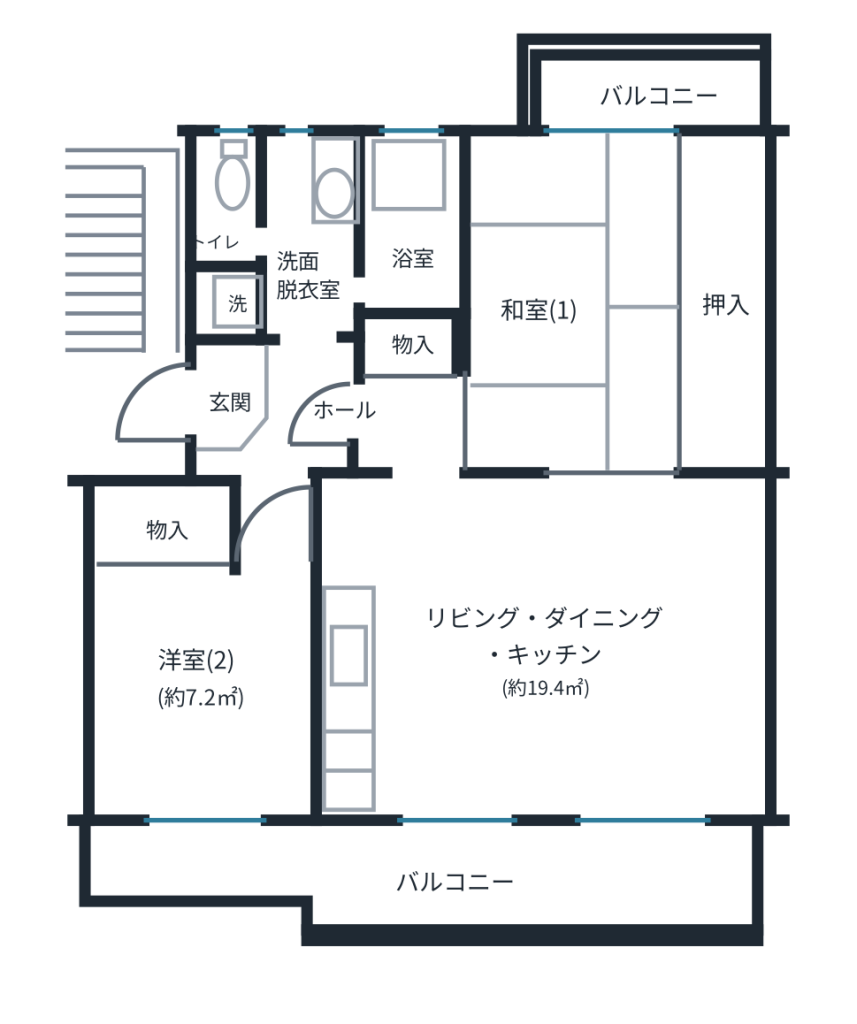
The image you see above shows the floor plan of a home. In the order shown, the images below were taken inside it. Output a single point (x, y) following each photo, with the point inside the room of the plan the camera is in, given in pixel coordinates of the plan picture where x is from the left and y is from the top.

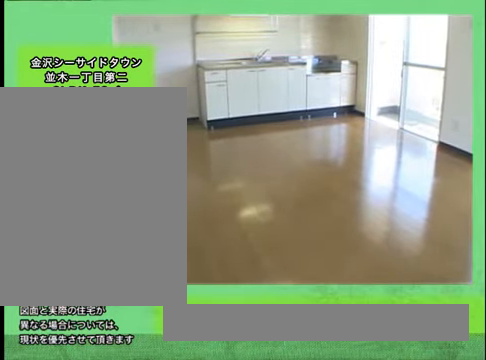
(555, 648)
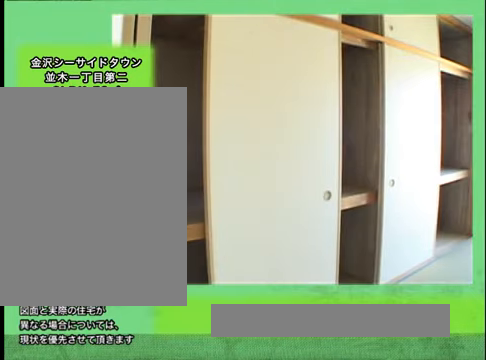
(581, 313)
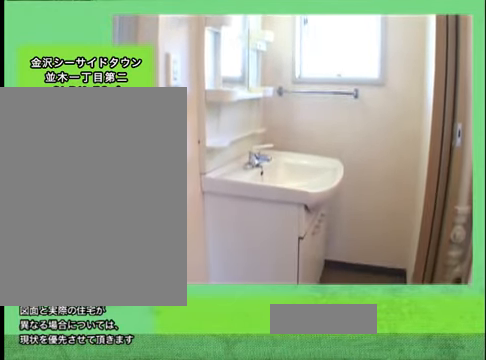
(322, 194)
